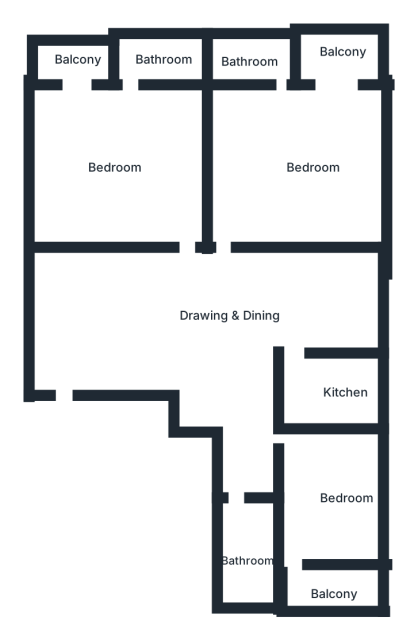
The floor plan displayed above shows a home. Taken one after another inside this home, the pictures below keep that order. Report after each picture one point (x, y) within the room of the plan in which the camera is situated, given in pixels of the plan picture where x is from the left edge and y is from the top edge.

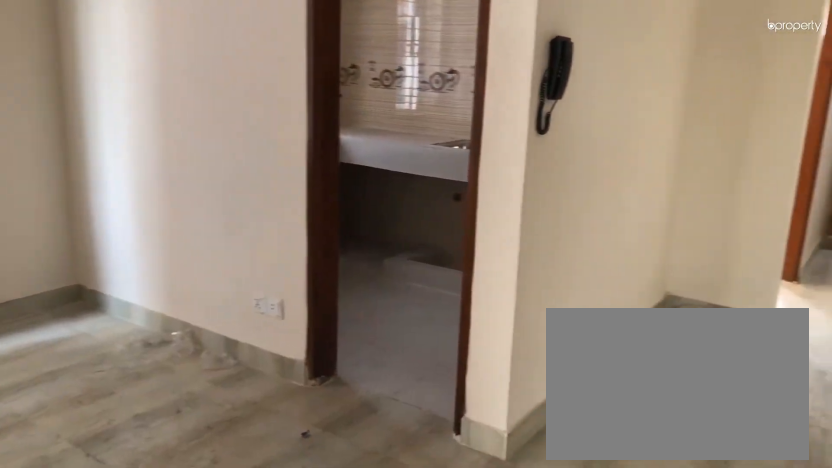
(197, 322)
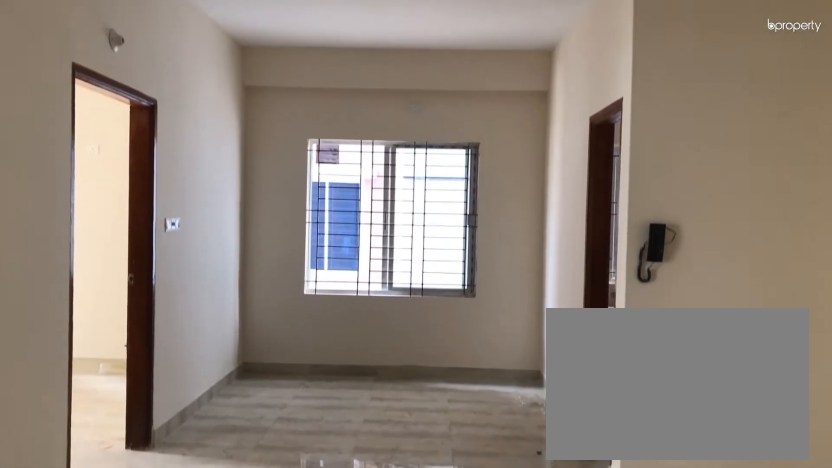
(197, 322)
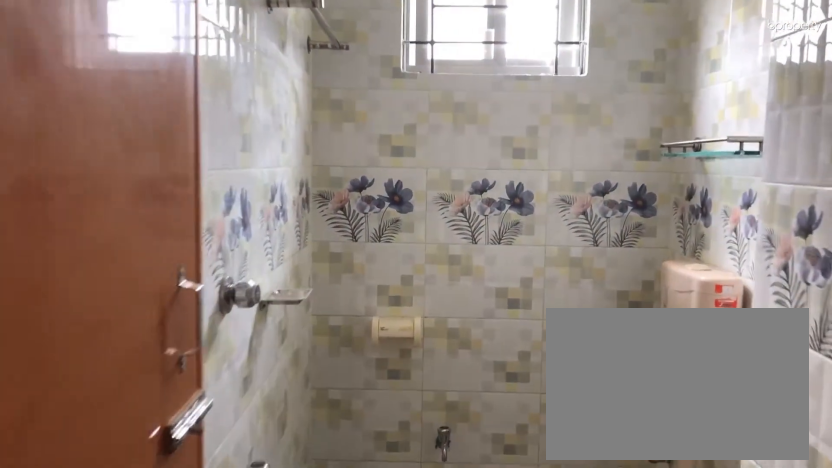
(248, 541)
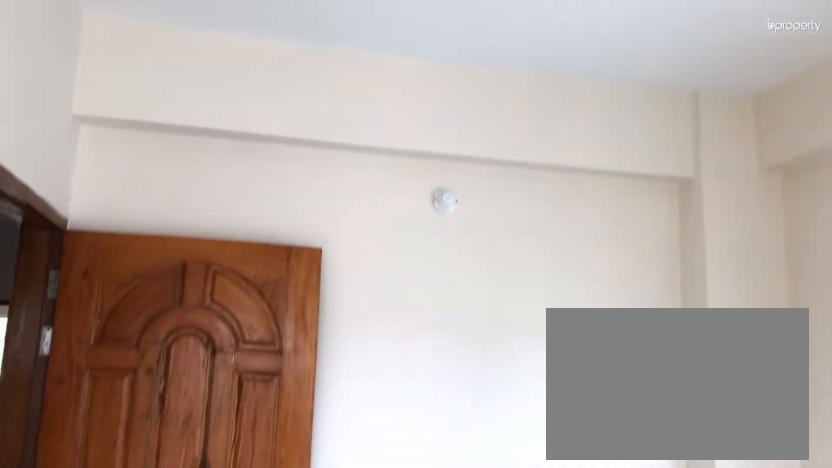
(345, 498)
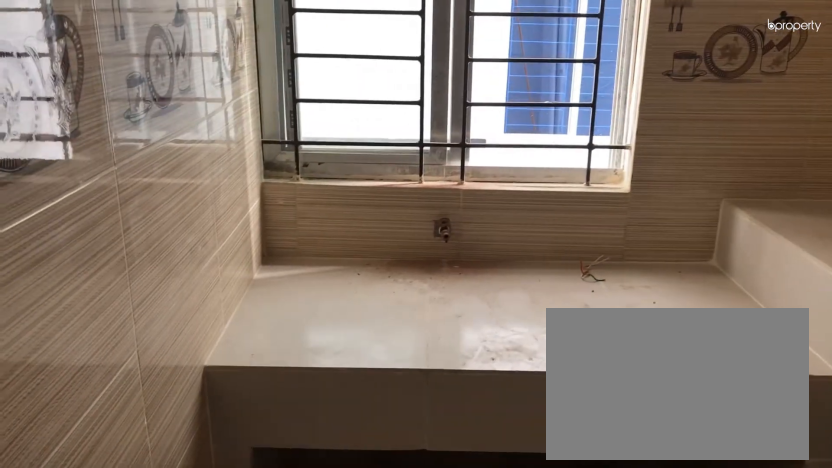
(343, 402)
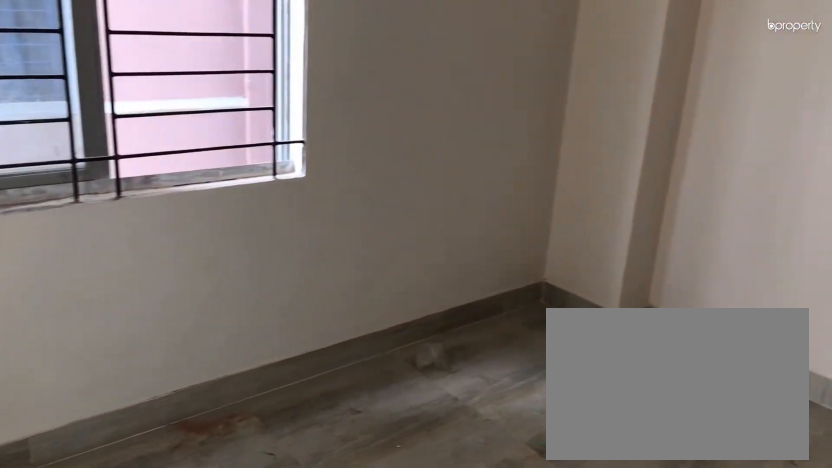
(322, 164)
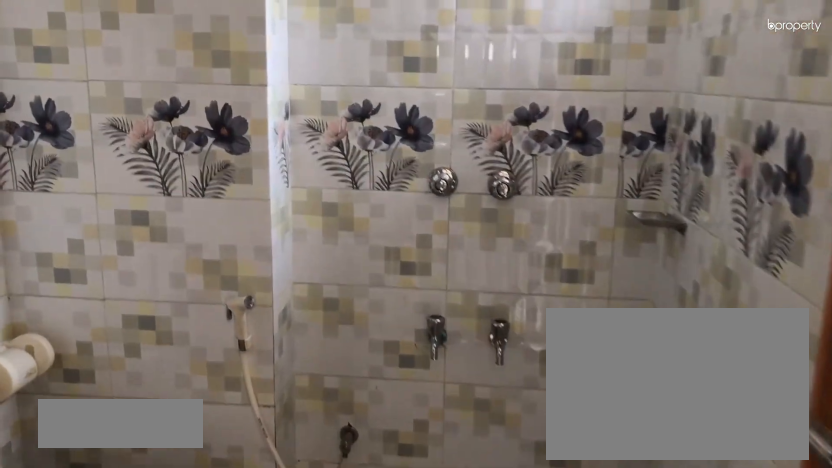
(256, 62)
